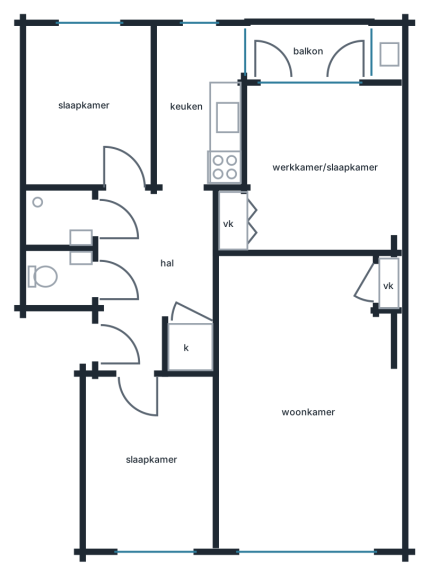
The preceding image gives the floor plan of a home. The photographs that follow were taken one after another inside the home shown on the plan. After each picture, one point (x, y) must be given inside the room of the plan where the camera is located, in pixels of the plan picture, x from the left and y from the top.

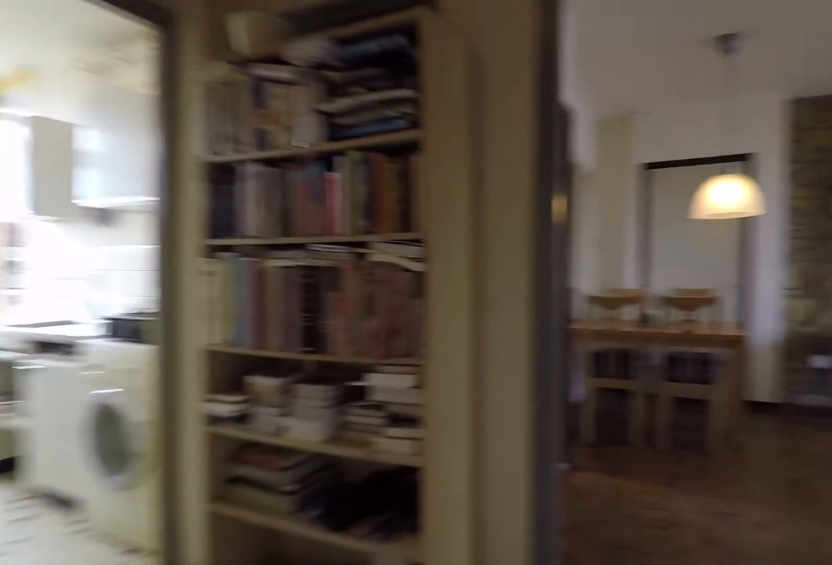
(150, 270)
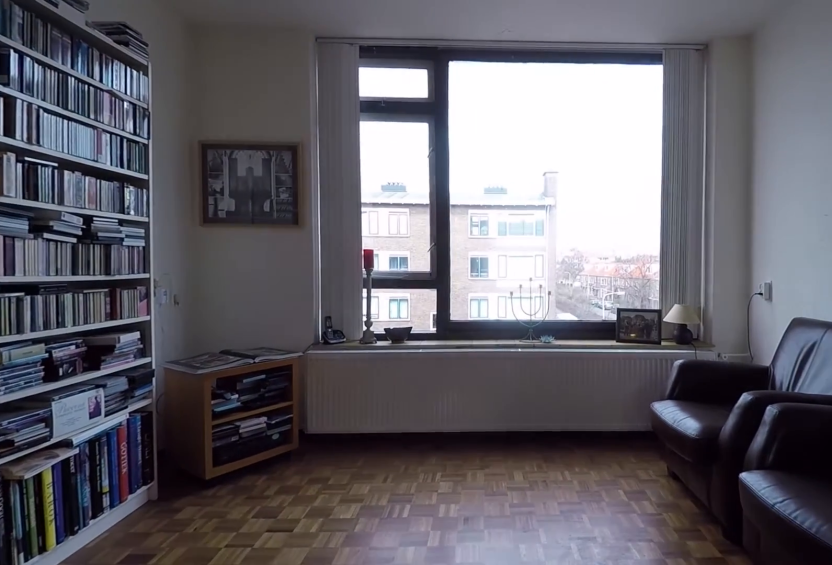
(306, 406)
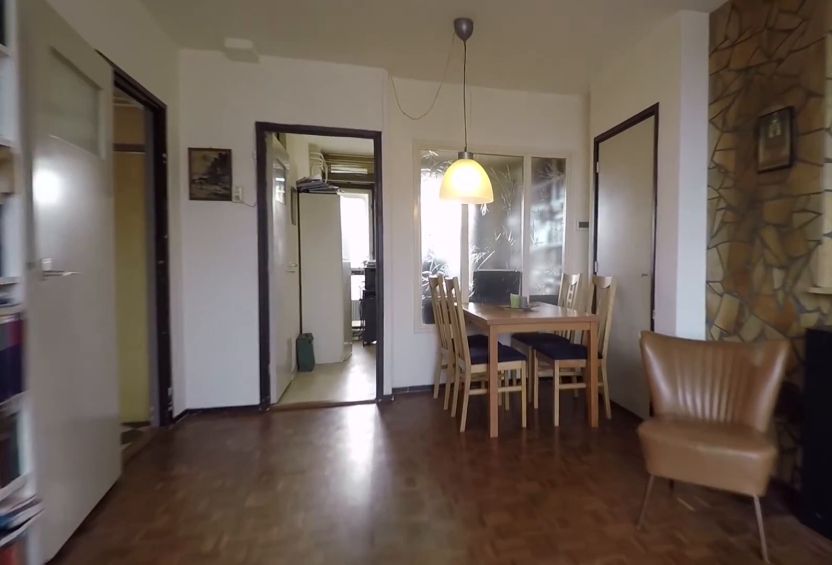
(306, 406)
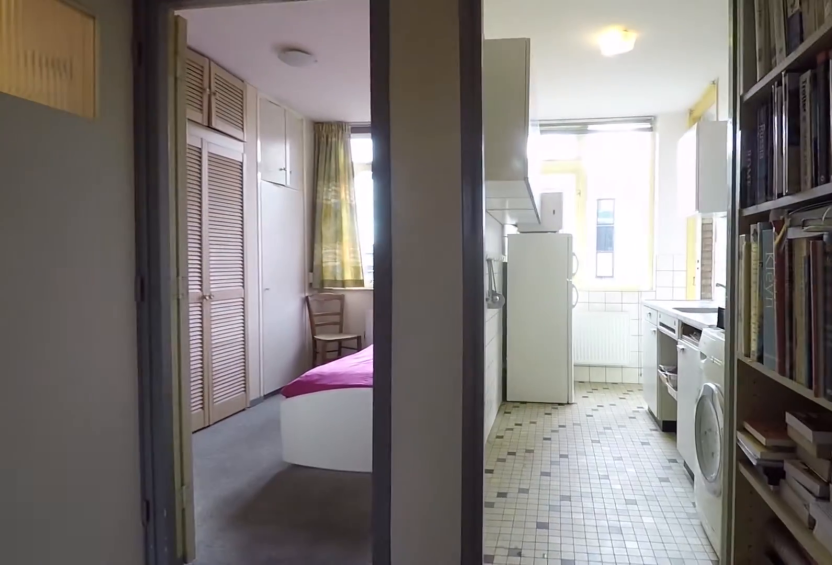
(151, 270)
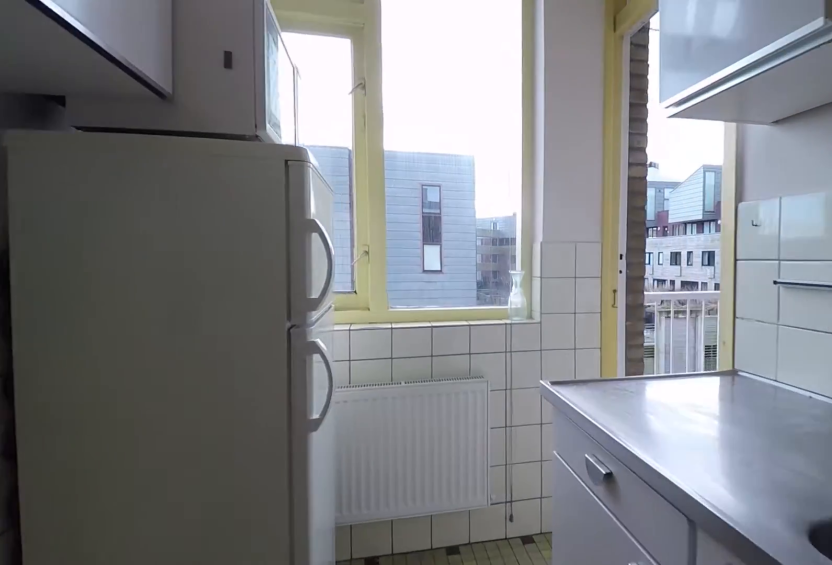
(204, 120)
